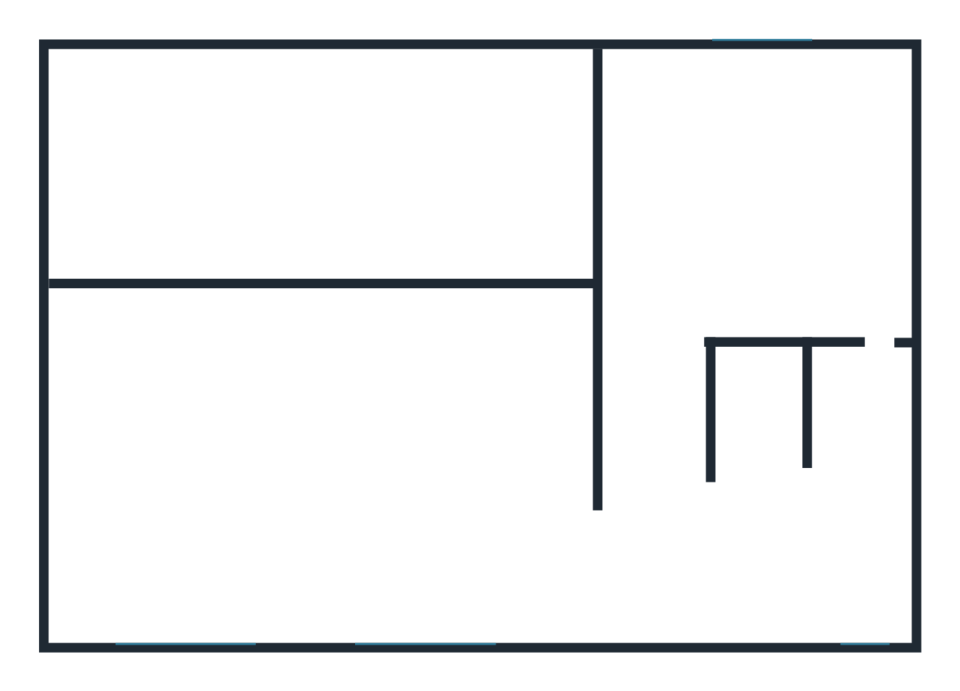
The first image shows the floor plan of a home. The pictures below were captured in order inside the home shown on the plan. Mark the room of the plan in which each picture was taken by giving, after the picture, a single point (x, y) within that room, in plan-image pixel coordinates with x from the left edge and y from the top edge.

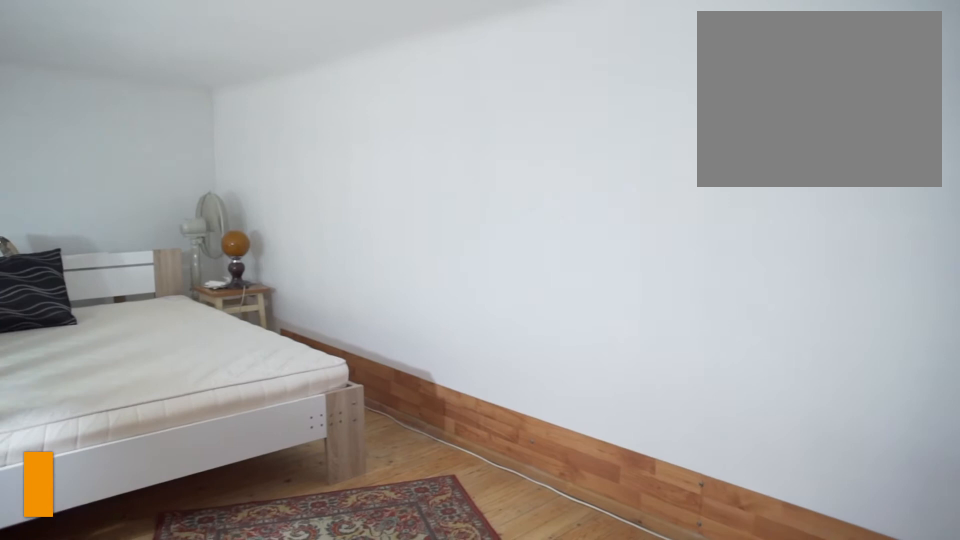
(550, 237)
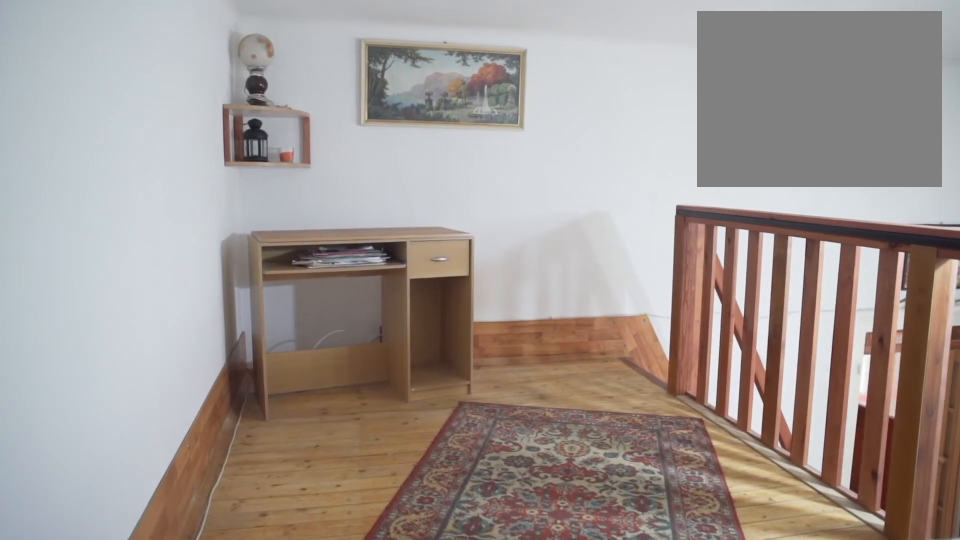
(297, 119)
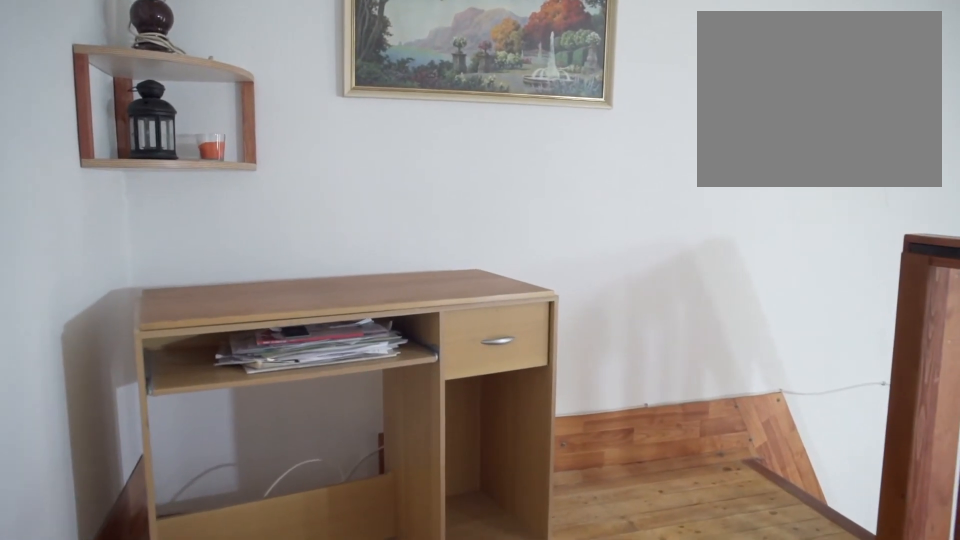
(297, 118)
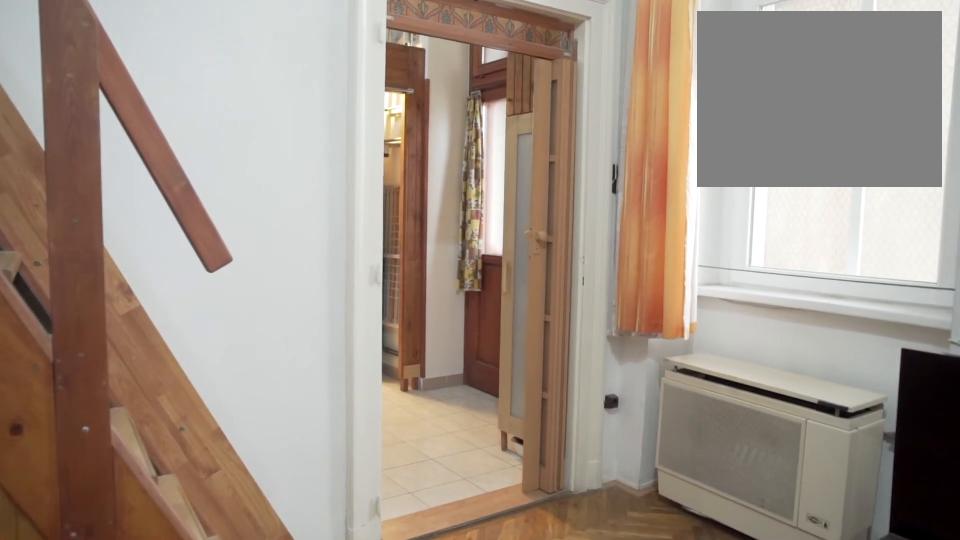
(577, 546)
